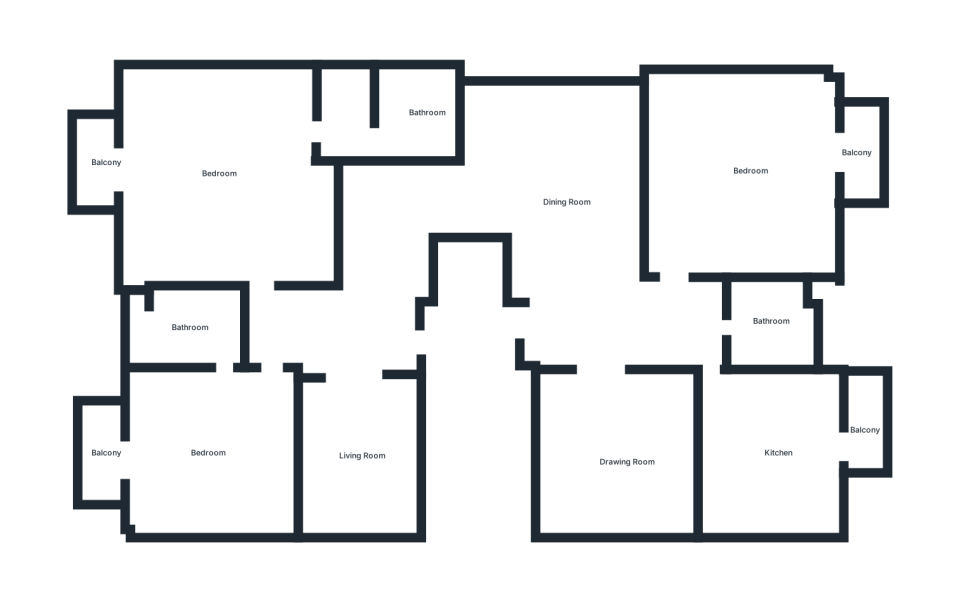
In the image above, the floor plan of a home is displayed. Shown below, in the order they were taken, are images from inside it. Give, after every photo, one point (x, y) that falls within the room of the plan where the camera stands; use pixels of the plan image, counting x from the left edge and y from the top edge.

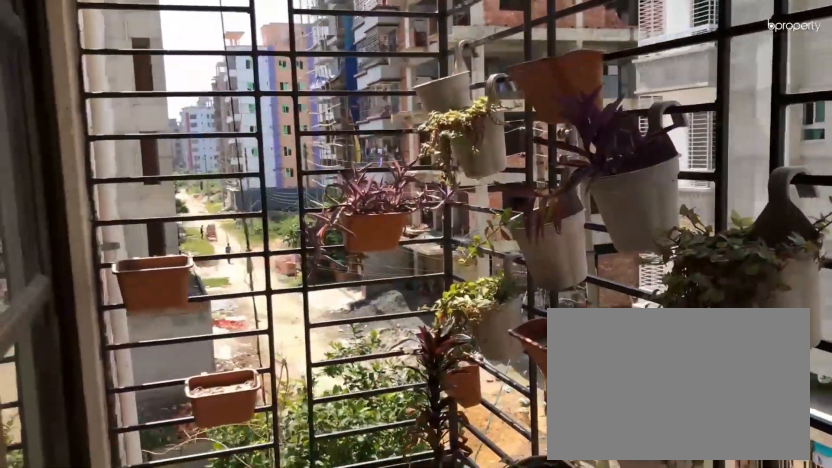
(102, 456)
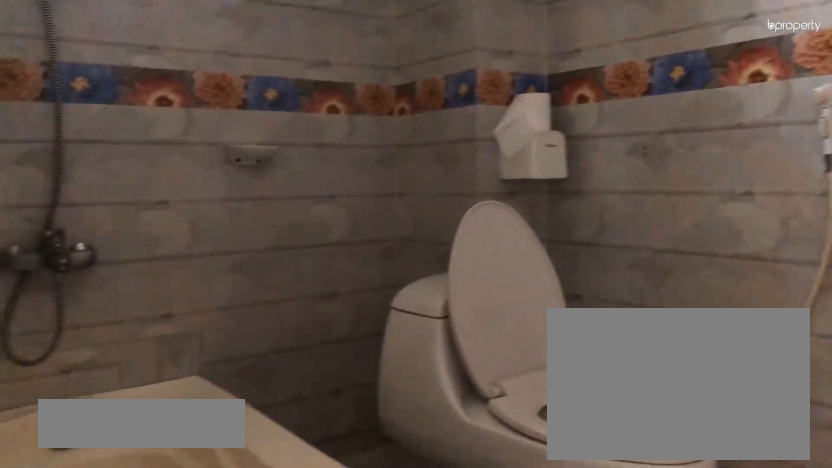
(192, 322)
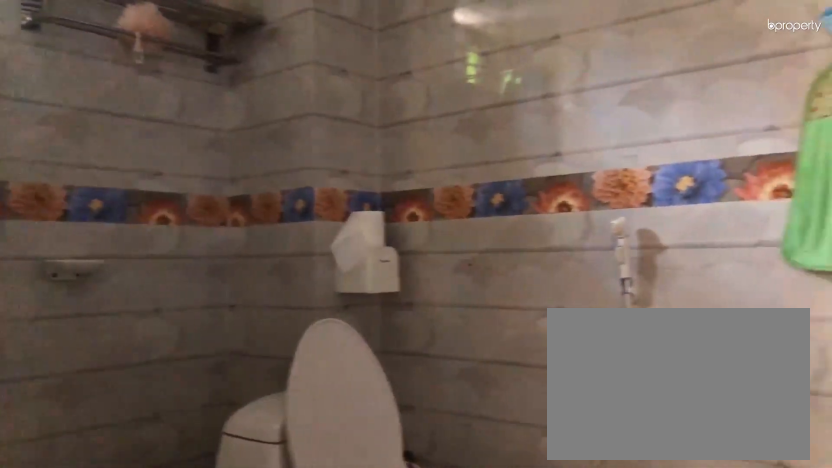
(192, 322)
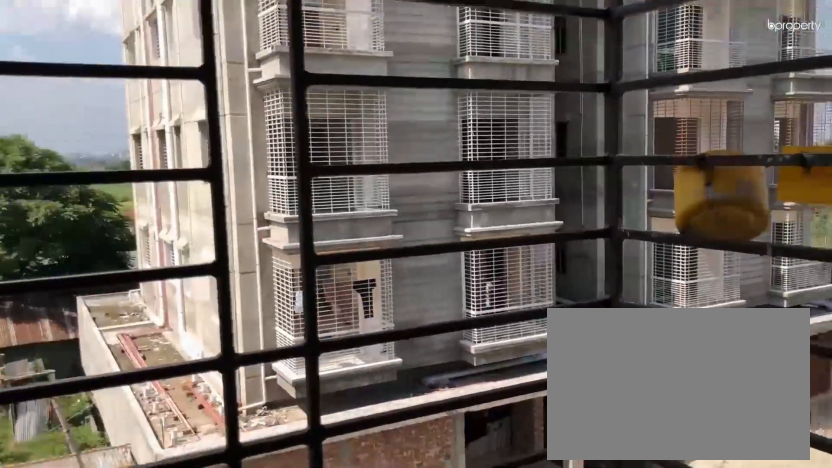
(98, 163)
